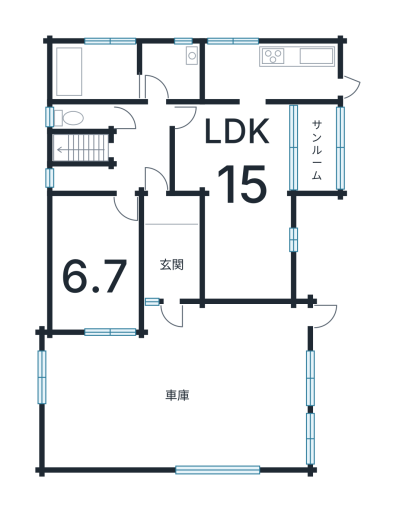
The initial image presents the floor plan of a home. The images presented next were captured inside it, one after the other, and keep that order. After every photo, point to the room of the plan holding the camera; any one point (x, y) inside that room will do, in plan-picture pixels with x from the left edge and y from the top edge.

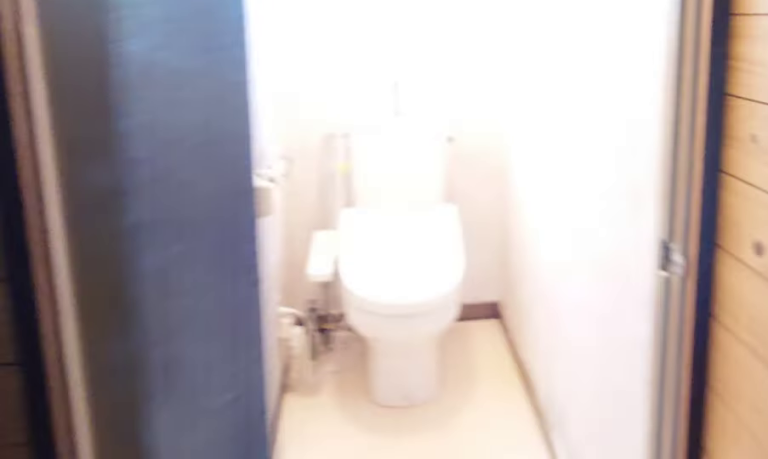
(79, 119)
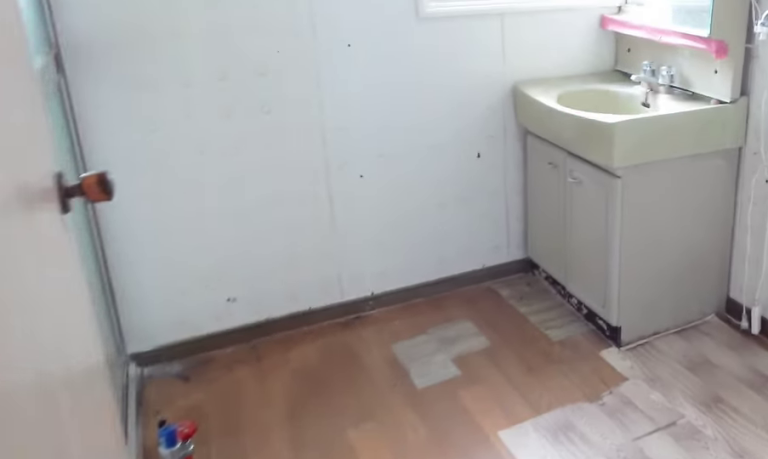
(175, 67)
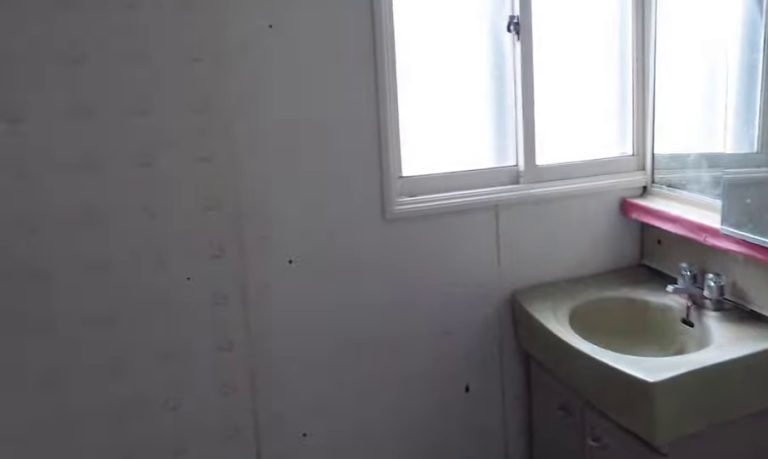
(175, 67)
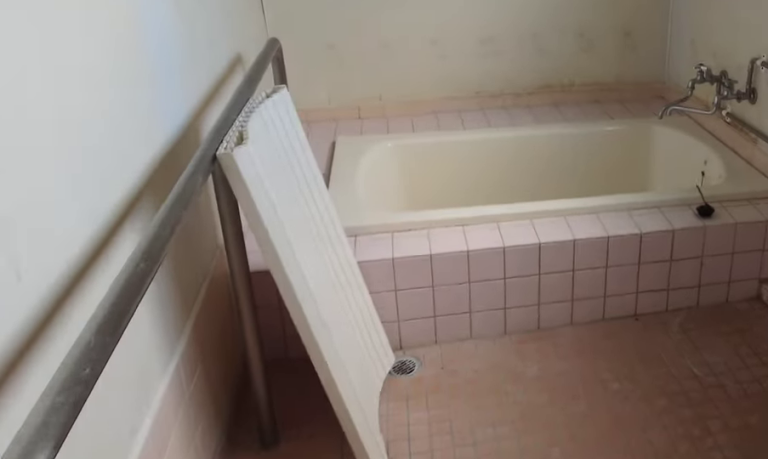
(96, 72)
